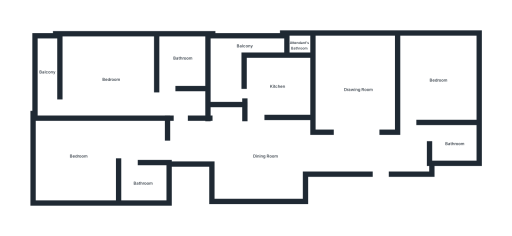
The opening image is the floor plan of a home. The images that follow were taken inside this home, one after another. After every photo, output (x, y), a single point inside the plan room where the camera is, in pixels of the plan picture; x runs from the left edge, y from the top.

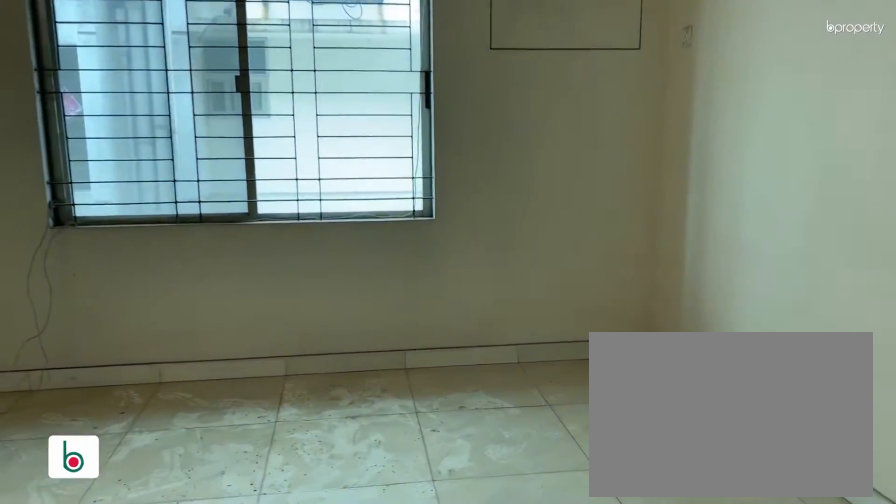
(359, 85)
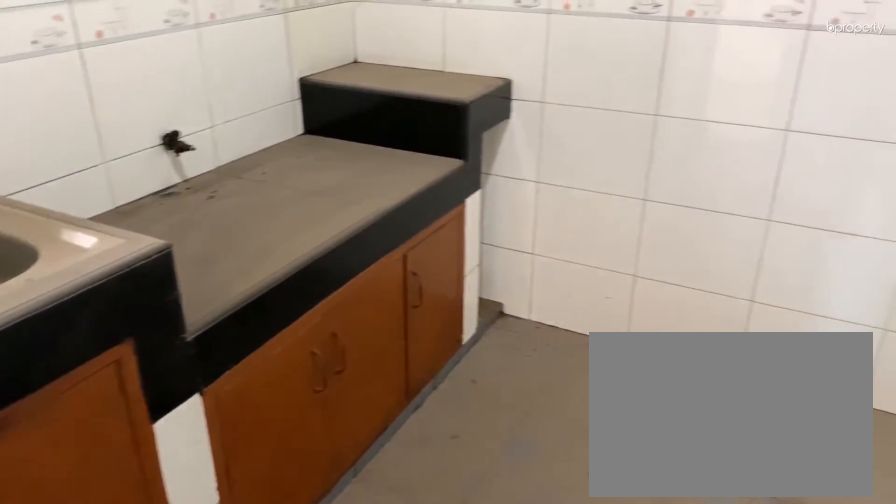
(277, 87)
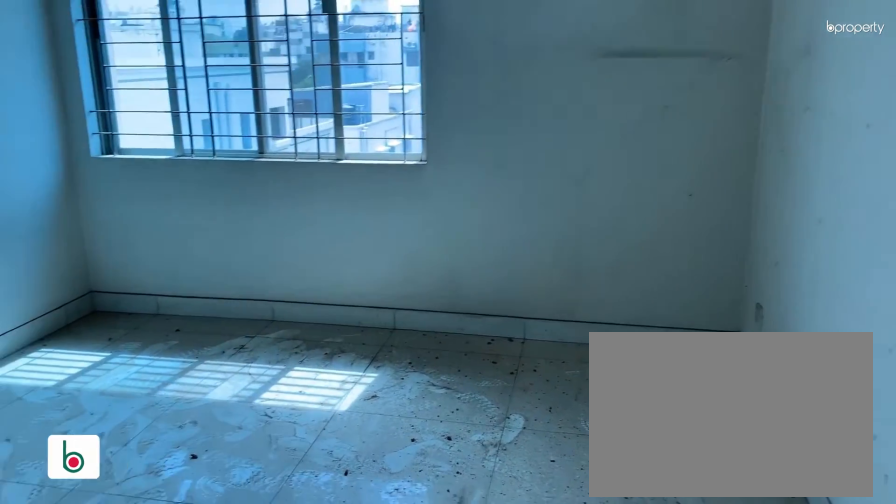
(77, 166)
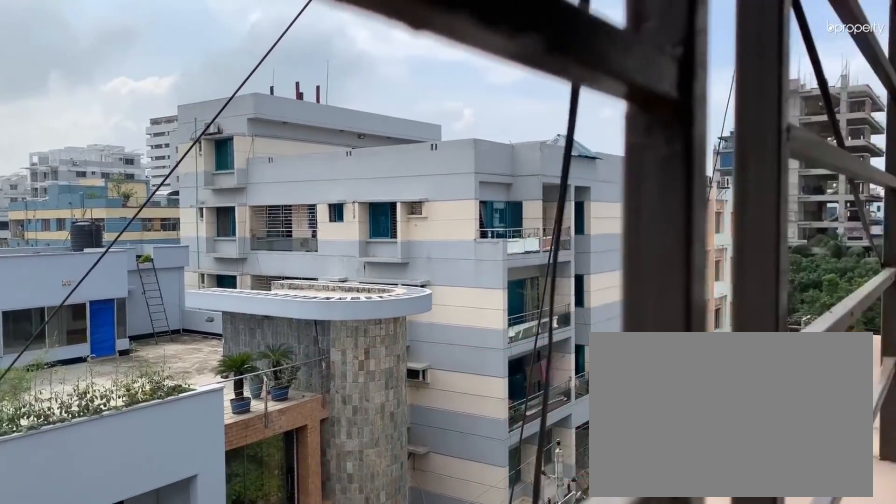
(45, 73)
